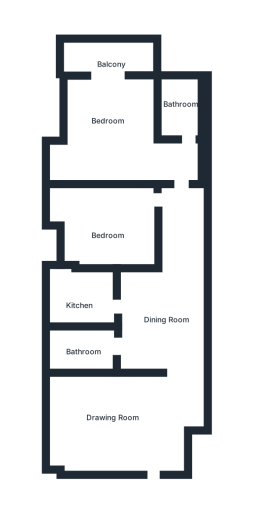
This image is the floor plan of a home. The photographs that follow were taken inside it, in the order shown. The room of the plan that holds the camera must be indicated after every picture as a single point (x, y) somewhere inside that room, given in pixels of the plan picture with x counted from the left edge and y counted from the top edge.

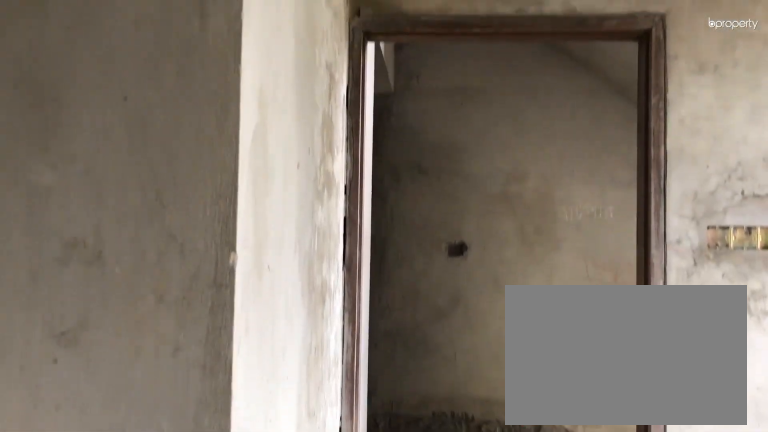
(110, 415)
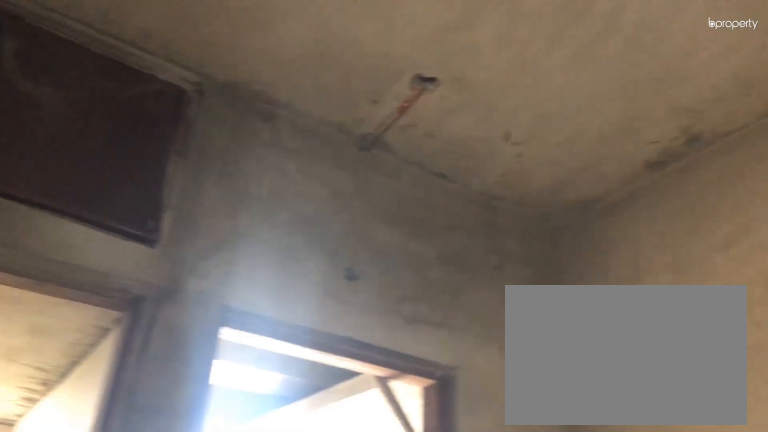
(149, 325)
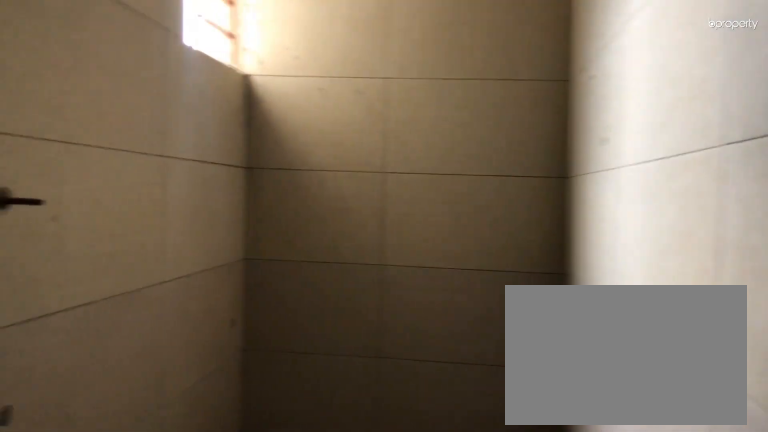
(83, 343)
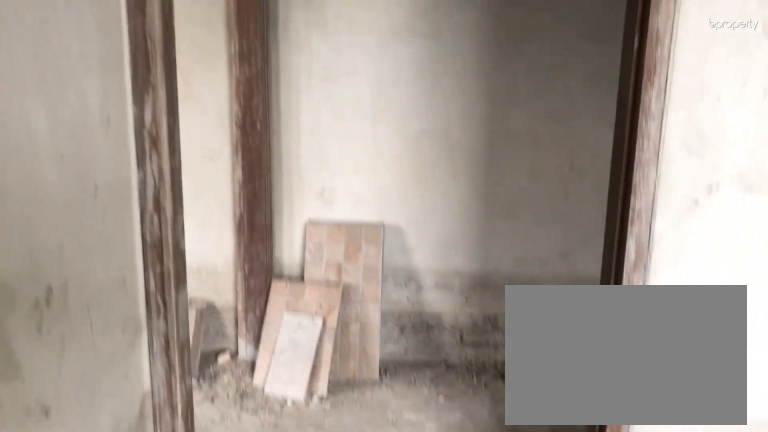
(118, 217)
